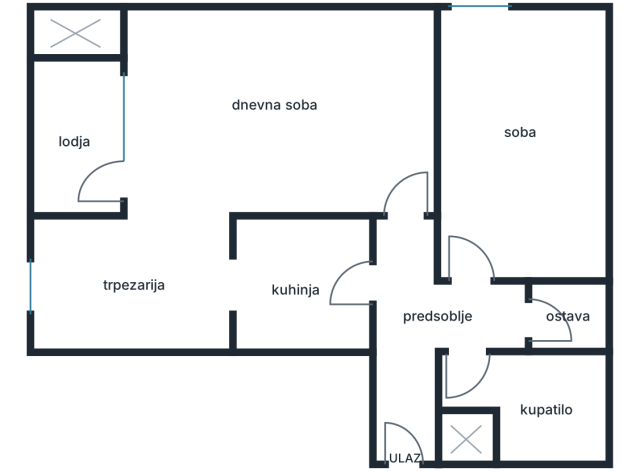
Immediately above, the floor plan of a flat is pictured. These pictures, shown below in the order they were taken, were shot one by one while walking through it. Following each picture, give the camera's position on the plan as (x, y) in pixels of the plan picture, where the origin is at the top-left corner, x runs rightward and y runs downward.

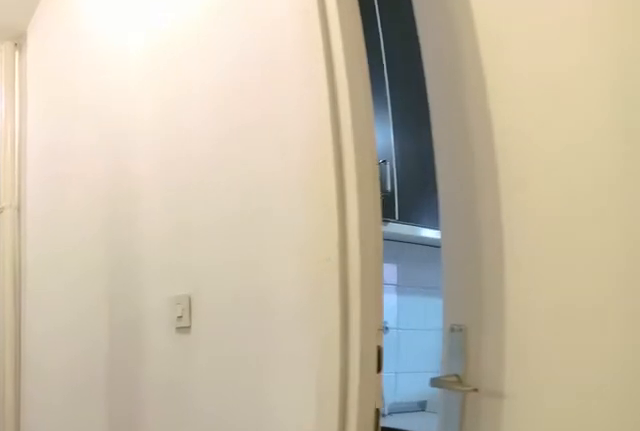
(394, 247)
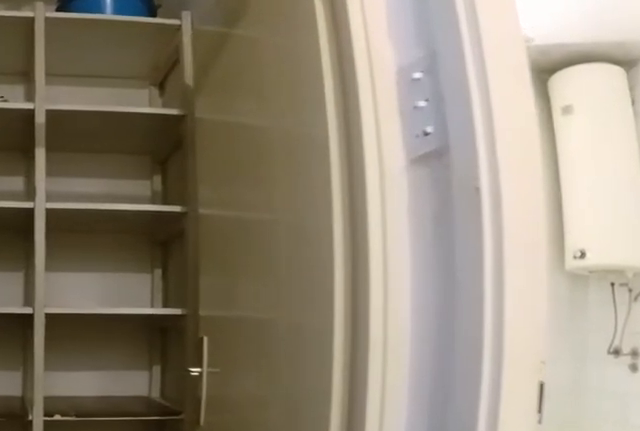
(454, 308)
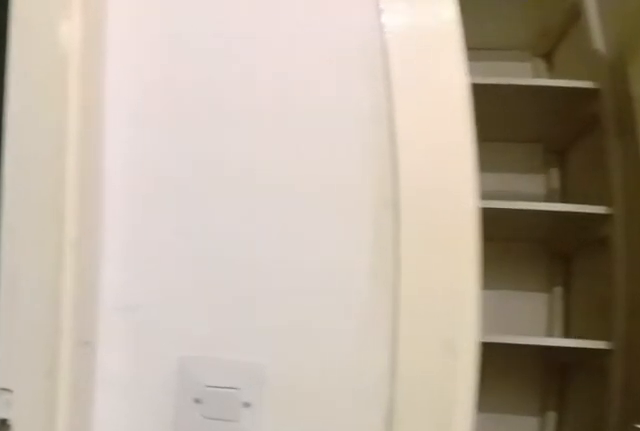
(474, 307)
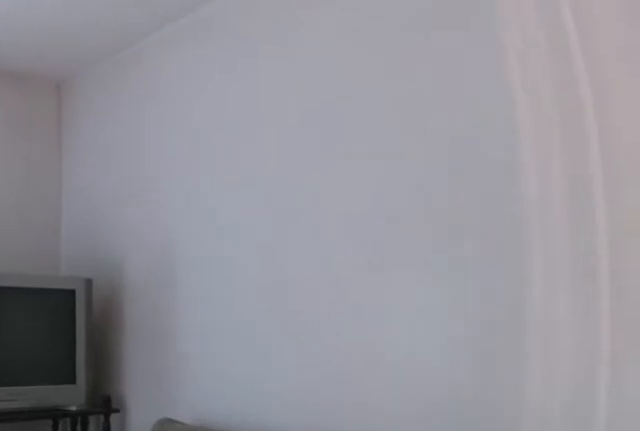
(483, 205)
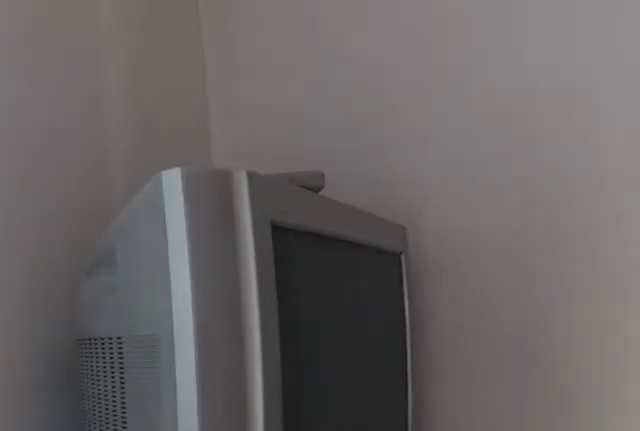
(476, 62)
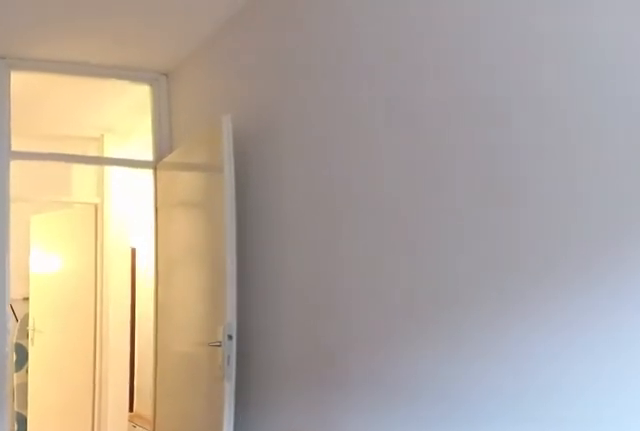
(484, 66)
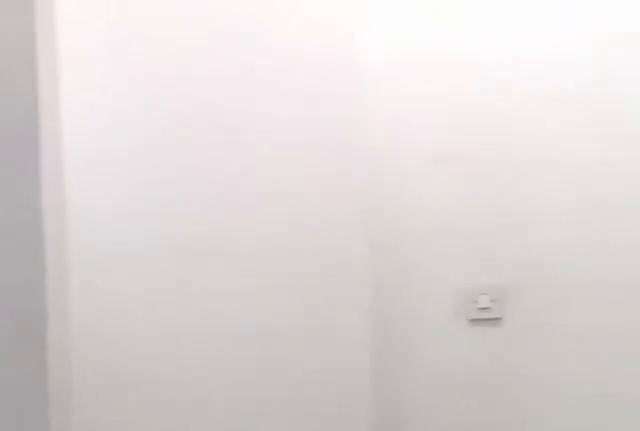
(491, 310)
